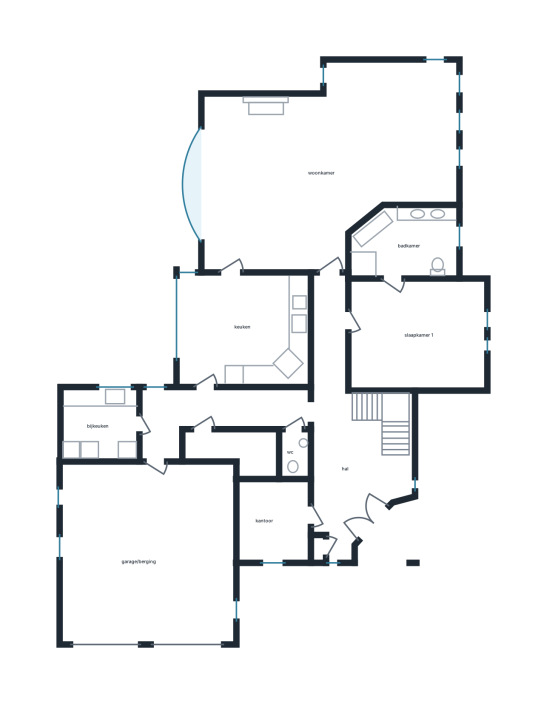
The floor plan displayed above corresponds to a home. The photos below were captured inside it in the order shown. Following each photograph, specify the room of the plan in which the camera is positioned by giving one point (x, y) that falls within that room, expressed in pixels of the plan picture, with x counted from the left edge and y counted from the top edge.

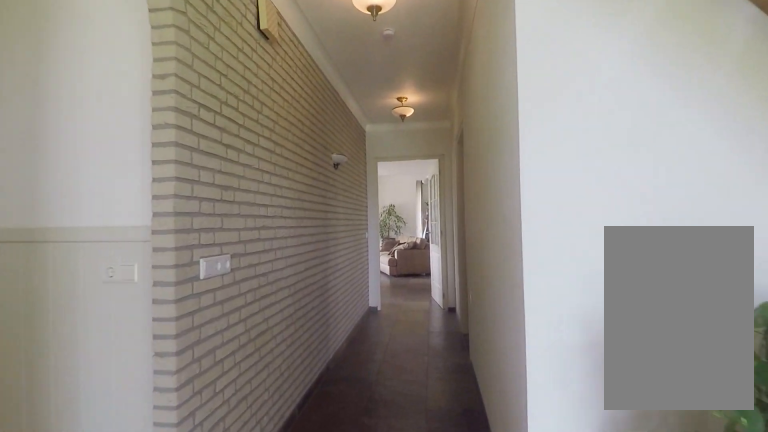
(345, 435)
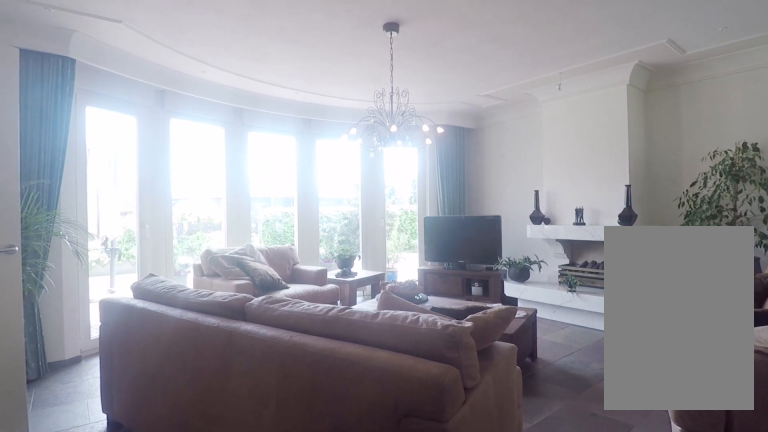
(318, 164)
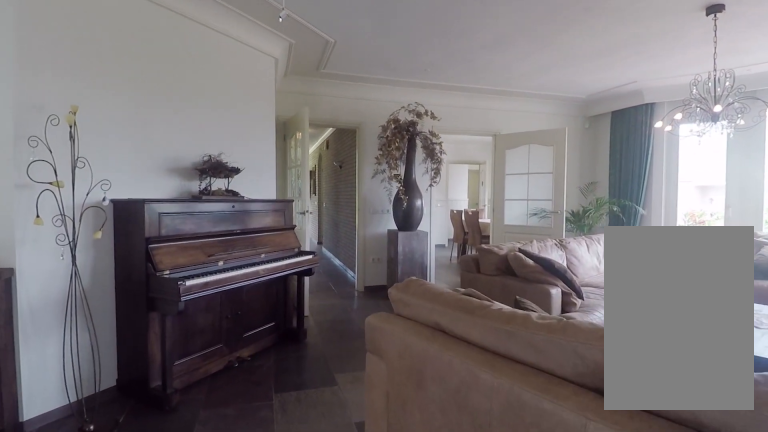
(318, 164)
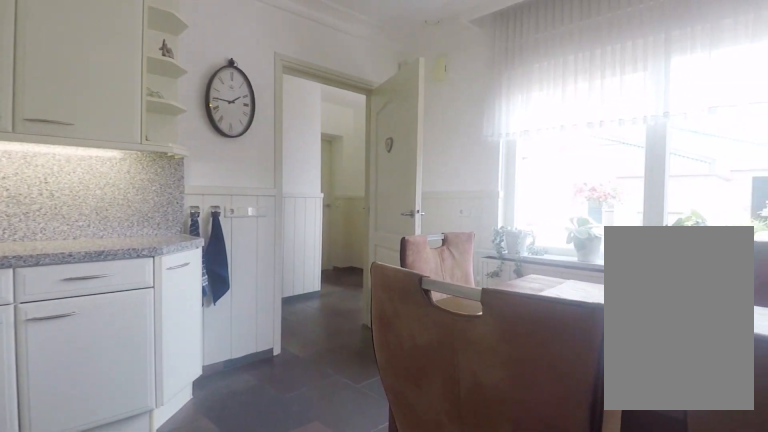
(244, 328)
